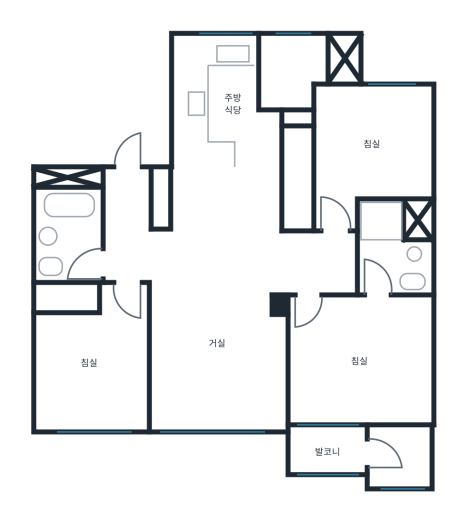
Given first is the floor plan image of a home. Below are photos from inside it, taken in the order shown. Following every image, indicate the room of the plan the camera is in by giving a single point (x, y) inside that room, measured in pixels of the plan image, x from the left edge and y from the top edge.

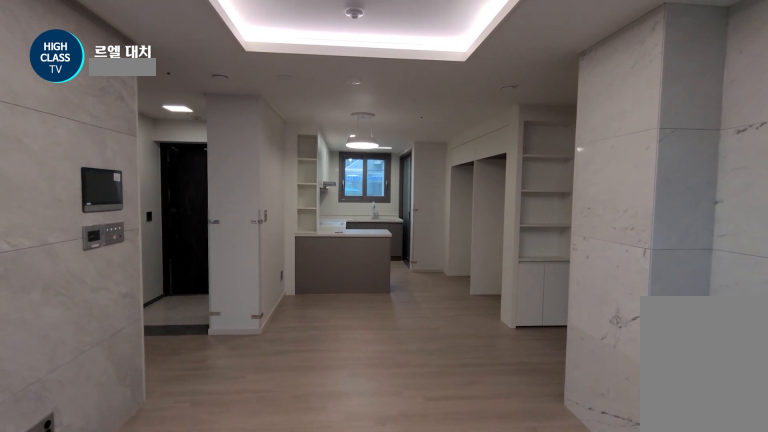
(217, 330)
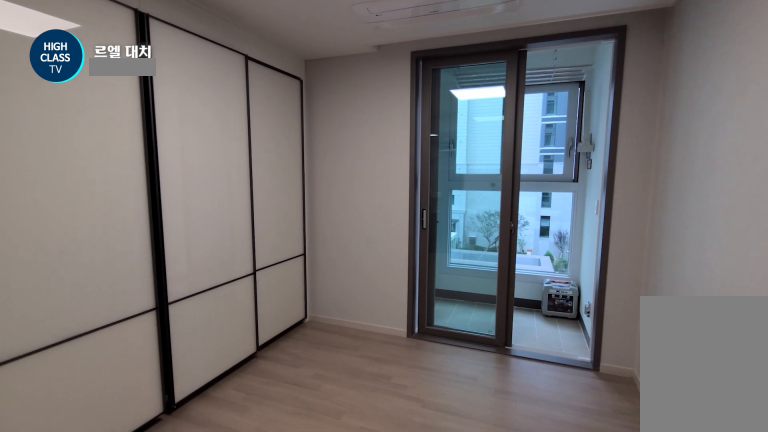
(354, 379)
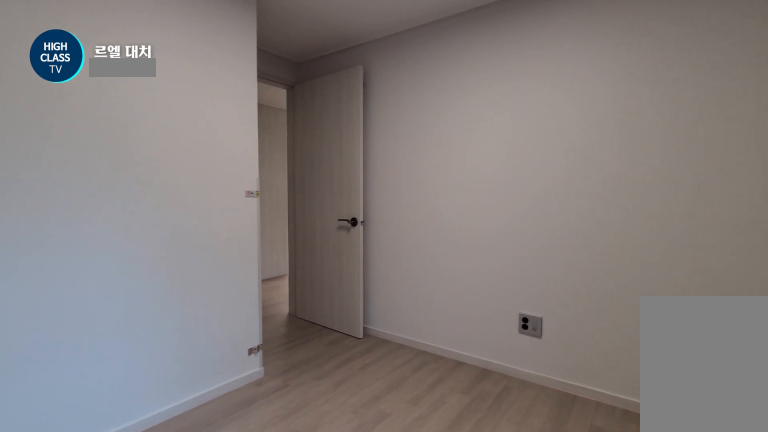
(367, 148)
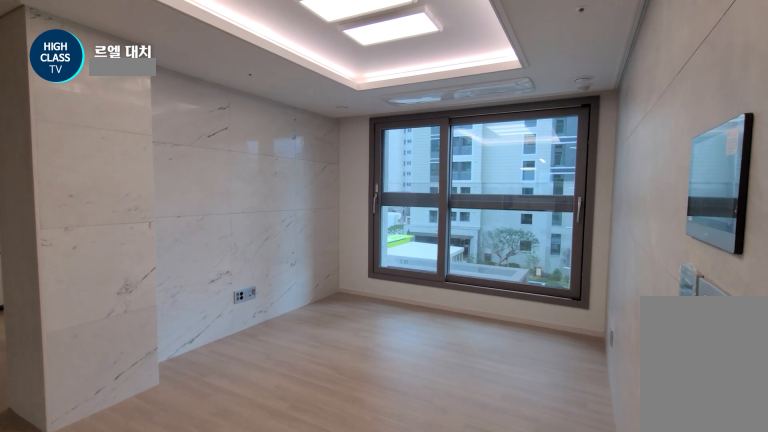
(217, 330)
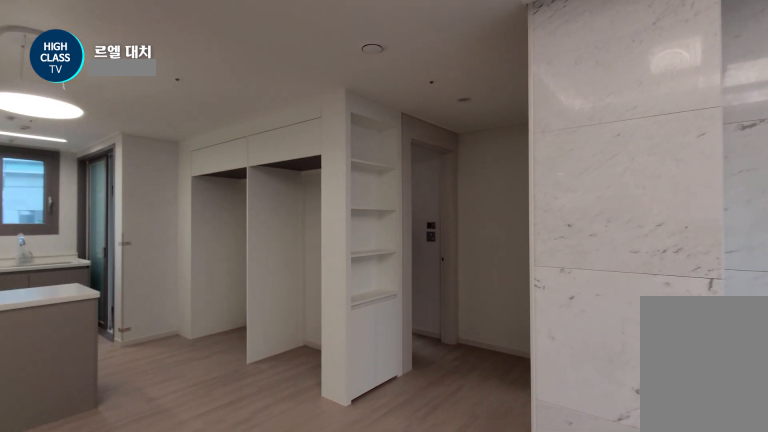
(217, 330)
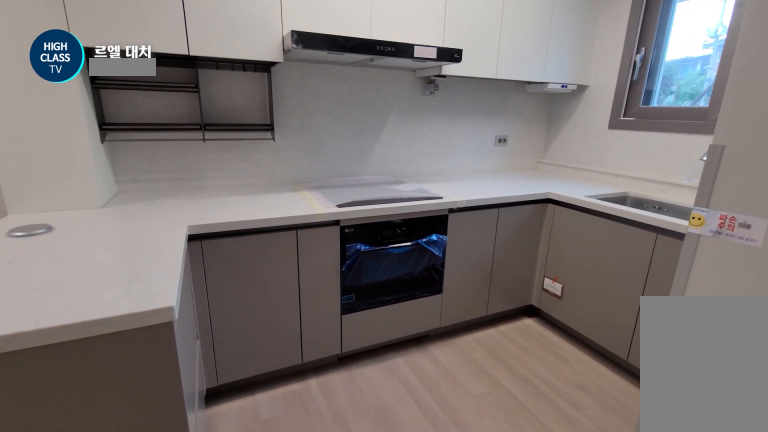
(233, 142)
